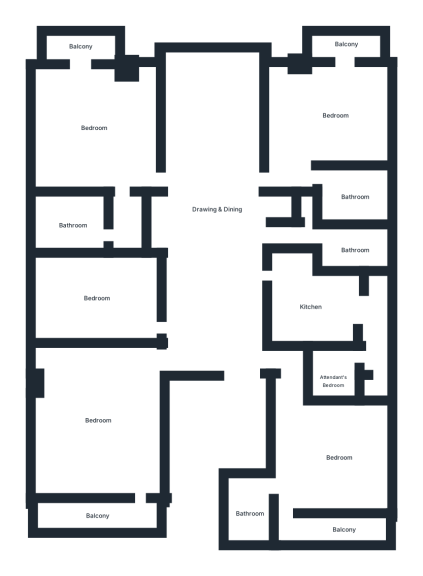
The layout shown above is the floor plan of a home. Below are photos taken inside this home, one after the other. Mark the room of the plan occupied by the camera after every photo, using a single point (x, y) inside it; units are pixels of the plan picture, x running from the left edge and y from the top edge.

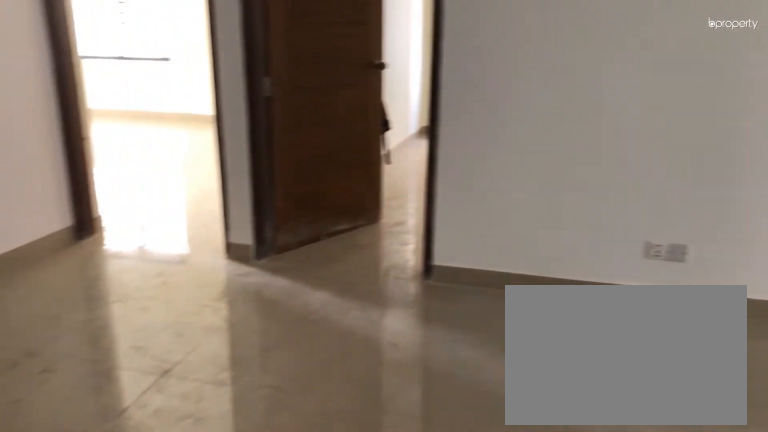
(212, 236)
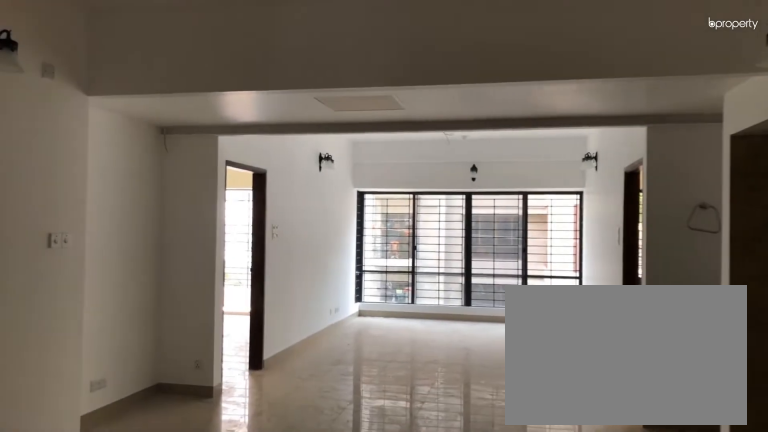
(212, 236)
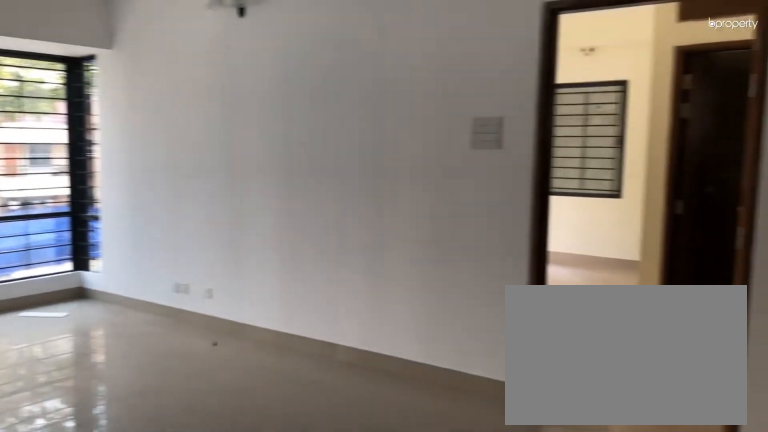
(210, 148)
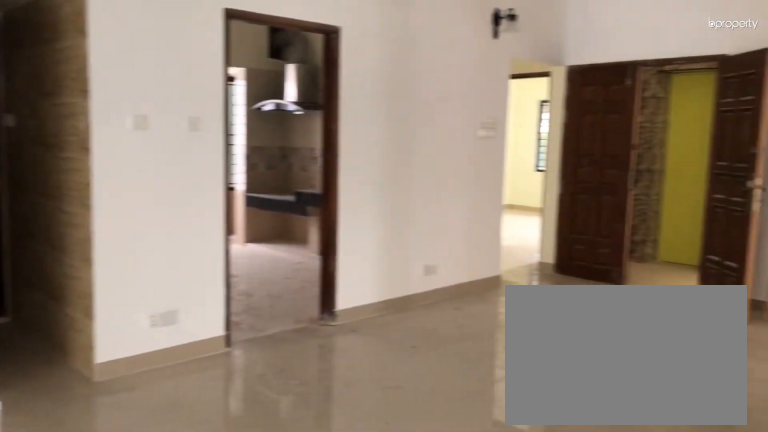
(214, 260)
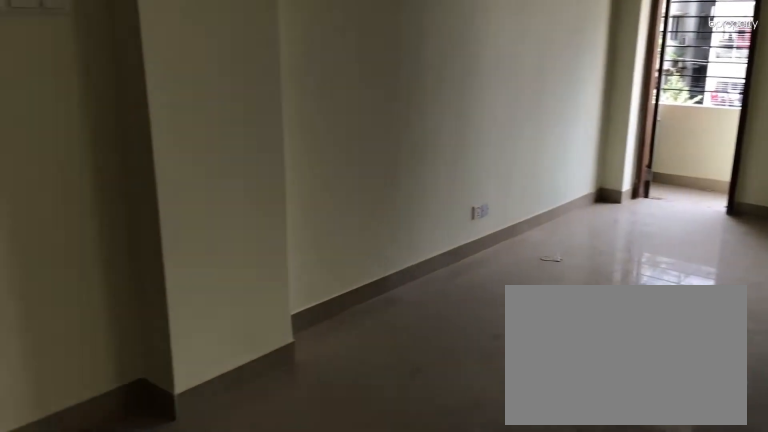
(97, 417)
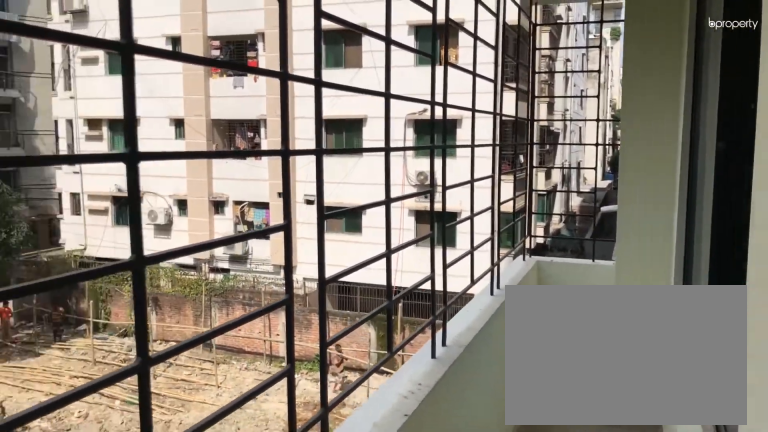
(95, 512)
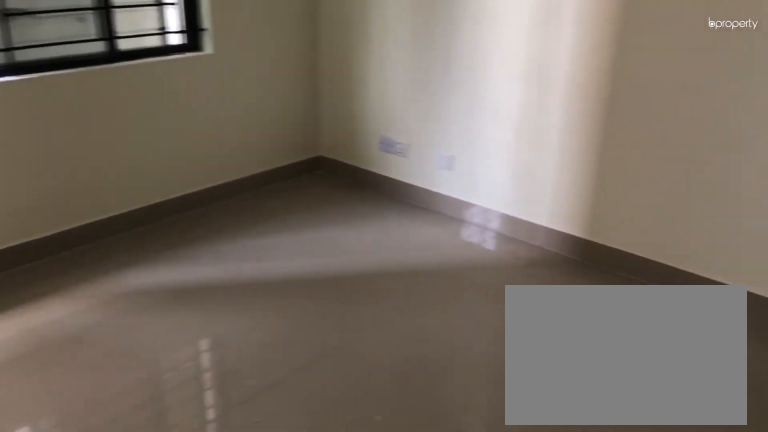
(94, 298)
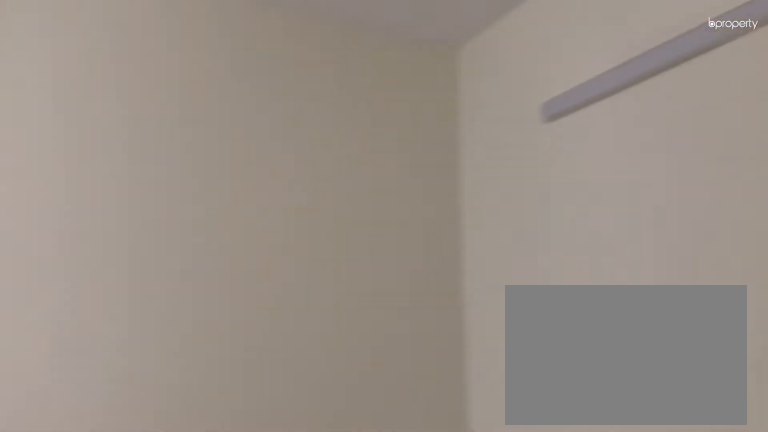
(95, 298)
